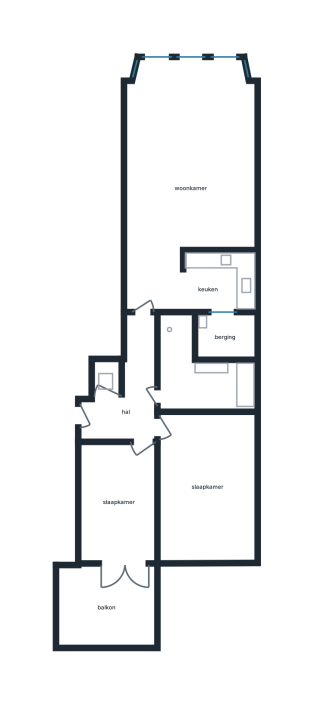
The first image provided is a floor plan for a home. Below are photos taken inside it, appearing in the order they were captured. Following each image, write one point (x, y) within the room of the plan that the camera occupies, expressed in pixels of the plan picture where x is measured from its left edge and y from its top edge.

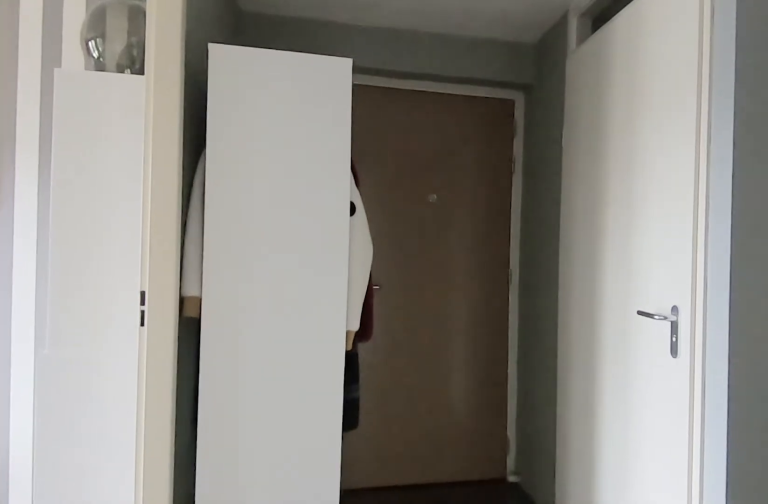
(130, 391)
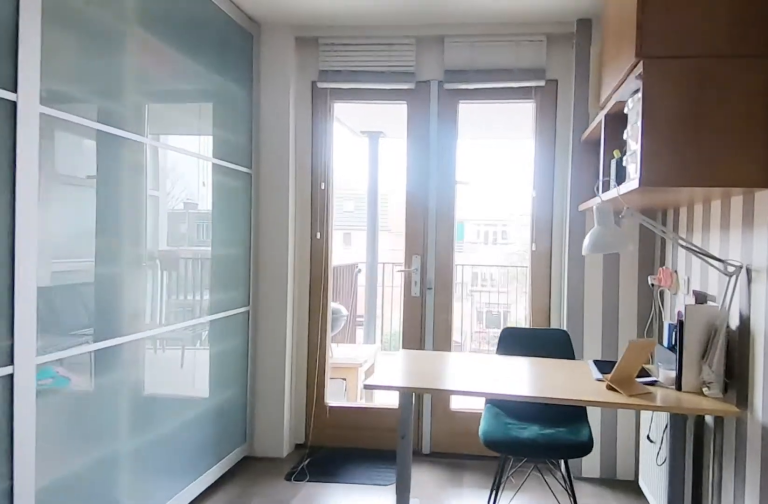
(120, 503)
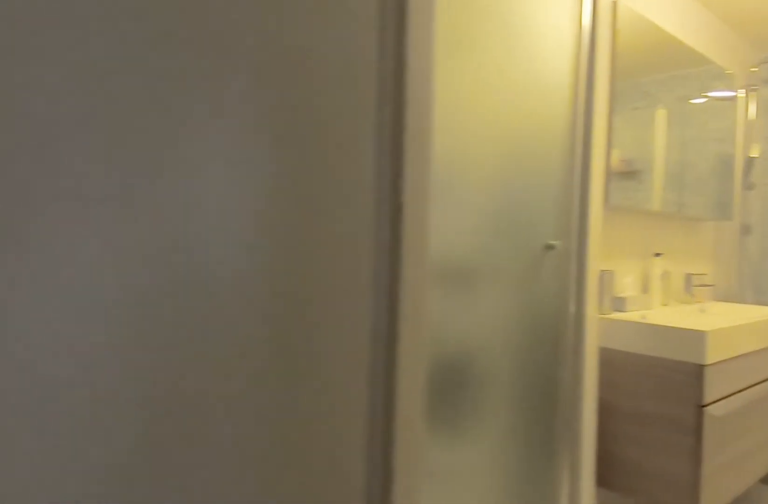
(198, 373)
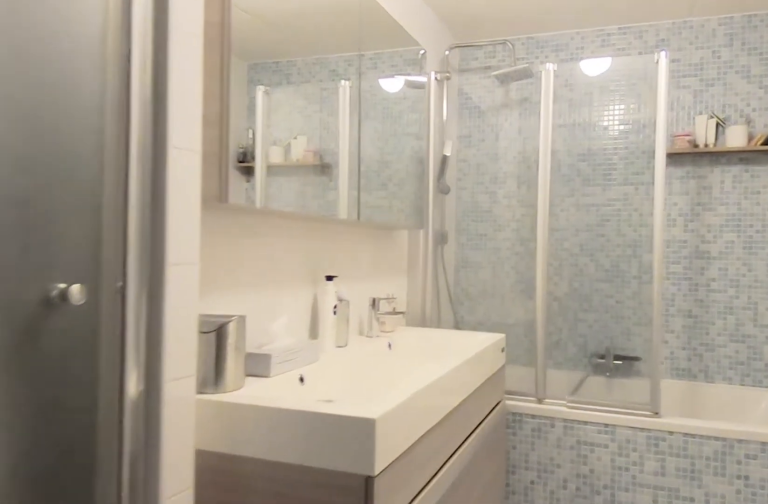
(198, 373)
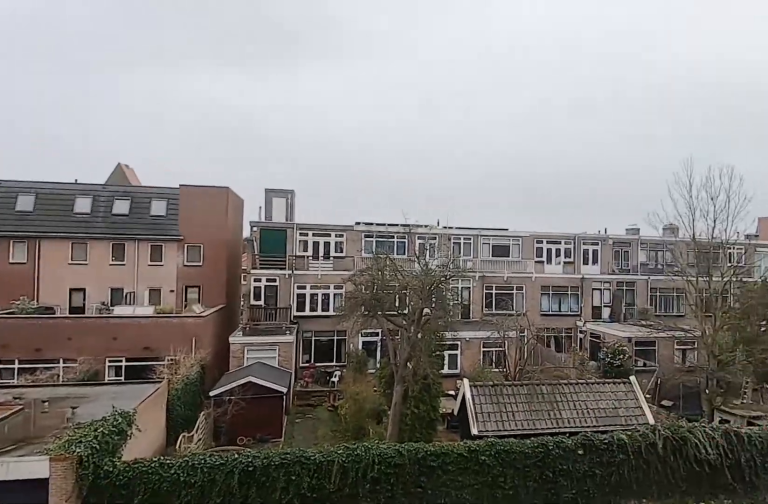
(111, 606)
